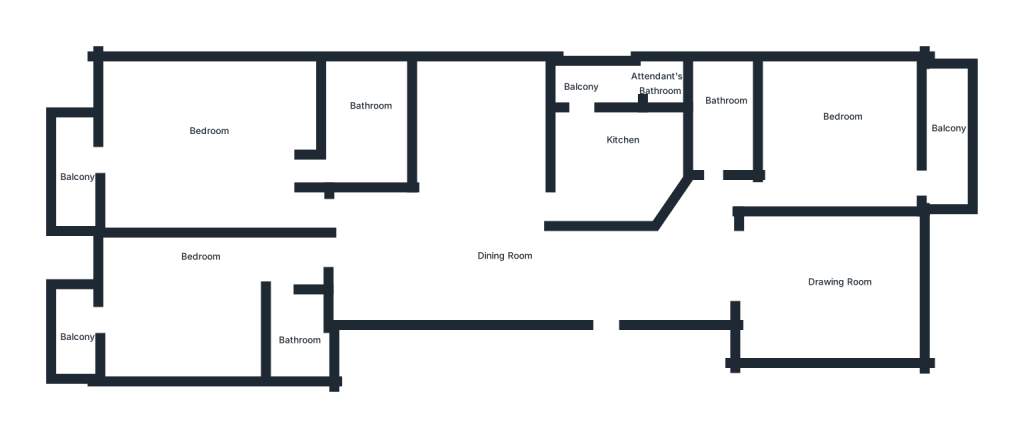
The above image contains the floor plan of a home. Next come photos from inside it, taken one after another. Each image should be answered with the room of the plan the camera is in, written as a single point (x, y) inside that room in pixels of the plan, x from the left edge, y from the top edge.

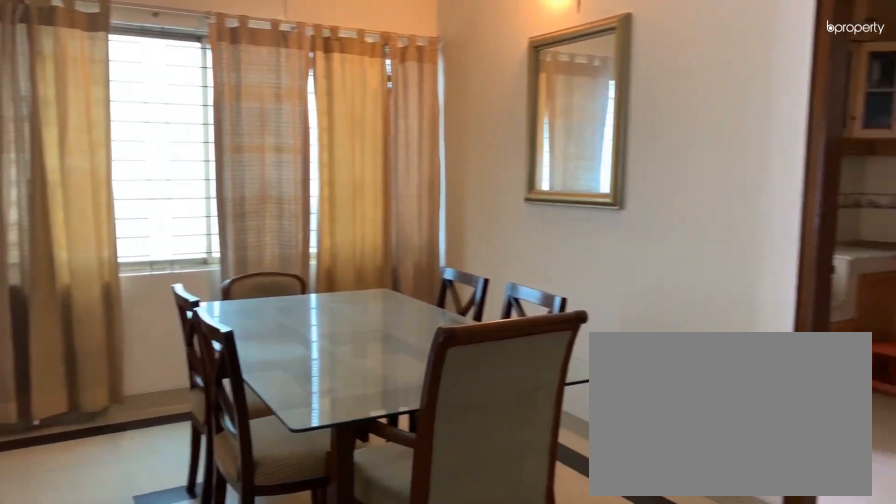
(478, 250)
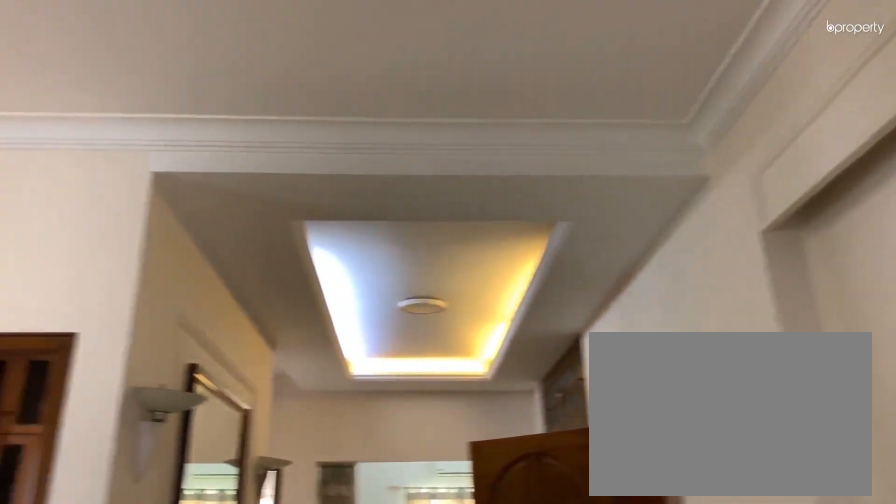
(499, 258)
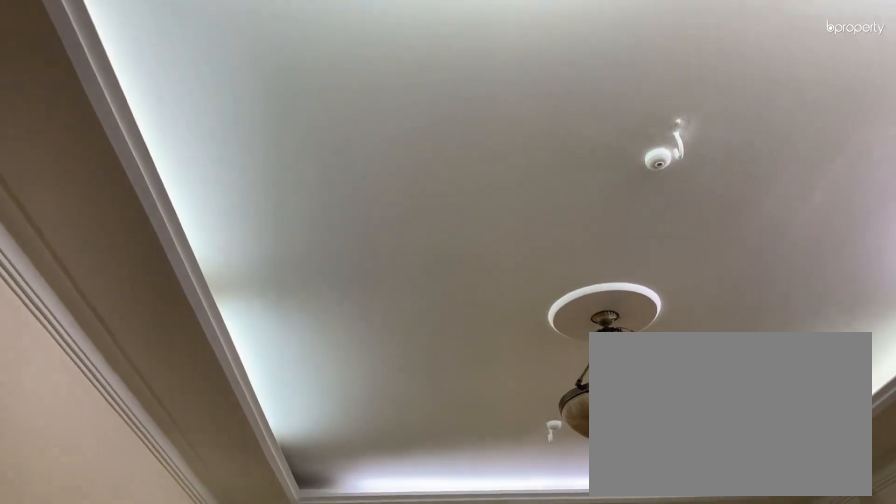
(831, 289)
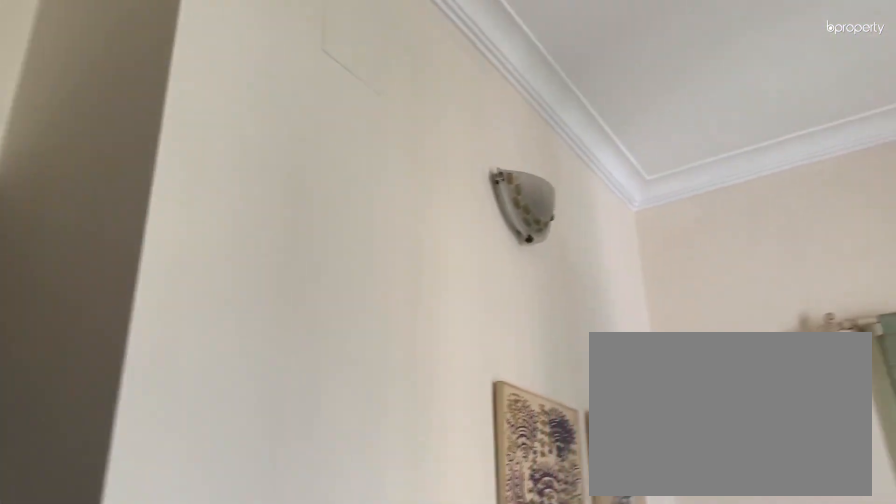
(852, 146)
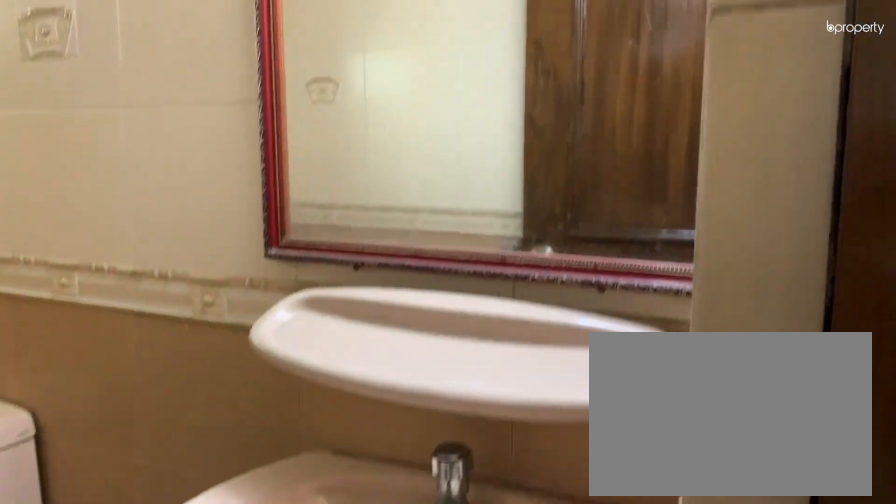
(723, 130)
